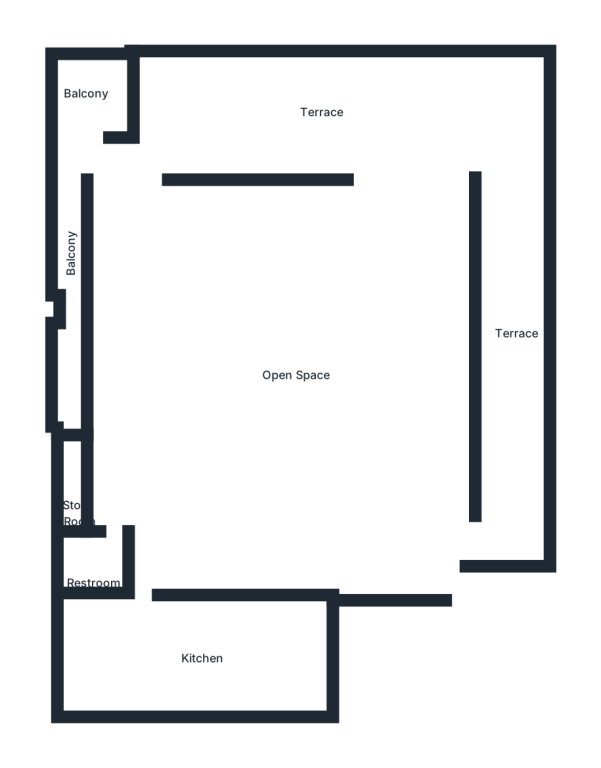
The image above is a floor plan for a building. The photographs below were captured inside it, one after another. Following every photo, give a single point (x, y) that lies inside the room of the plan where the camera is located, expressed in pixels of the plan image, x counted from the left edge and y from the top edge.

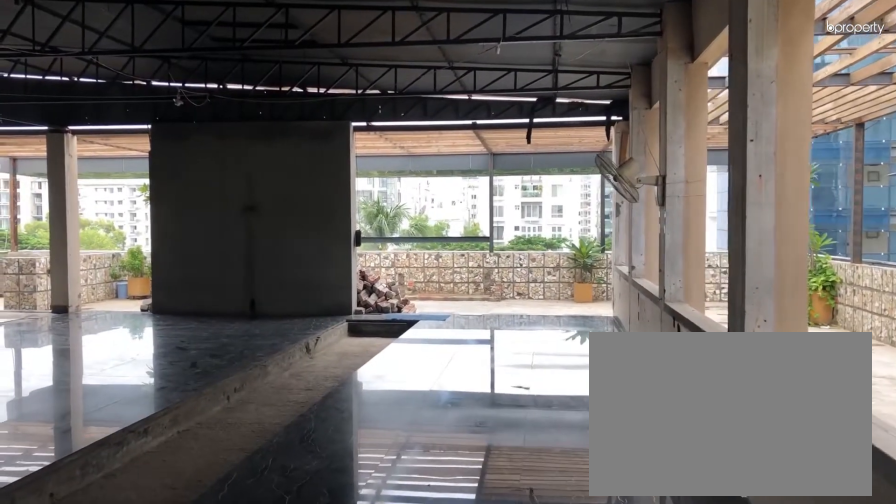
(391, 436)
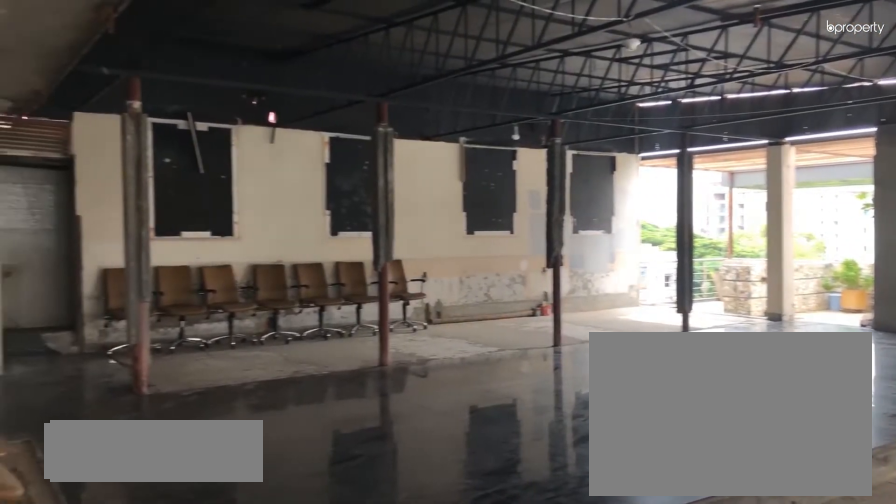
(391, 436)
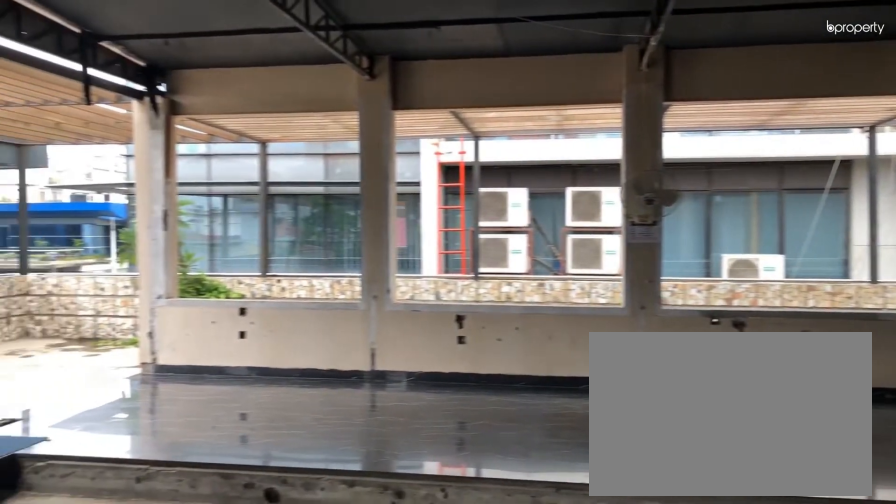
(213, 270)
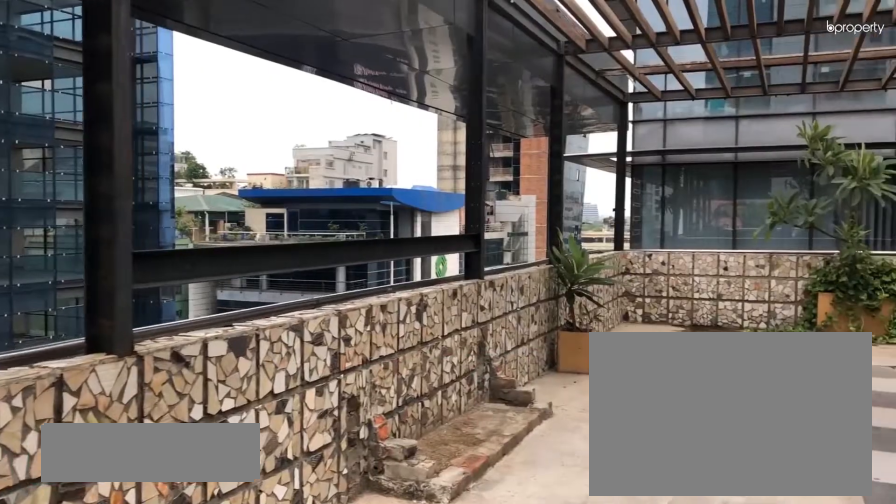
(234, 122)
